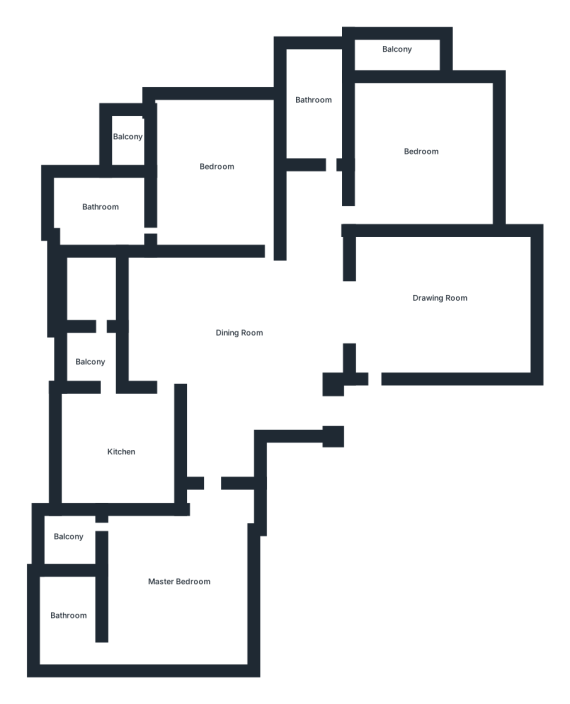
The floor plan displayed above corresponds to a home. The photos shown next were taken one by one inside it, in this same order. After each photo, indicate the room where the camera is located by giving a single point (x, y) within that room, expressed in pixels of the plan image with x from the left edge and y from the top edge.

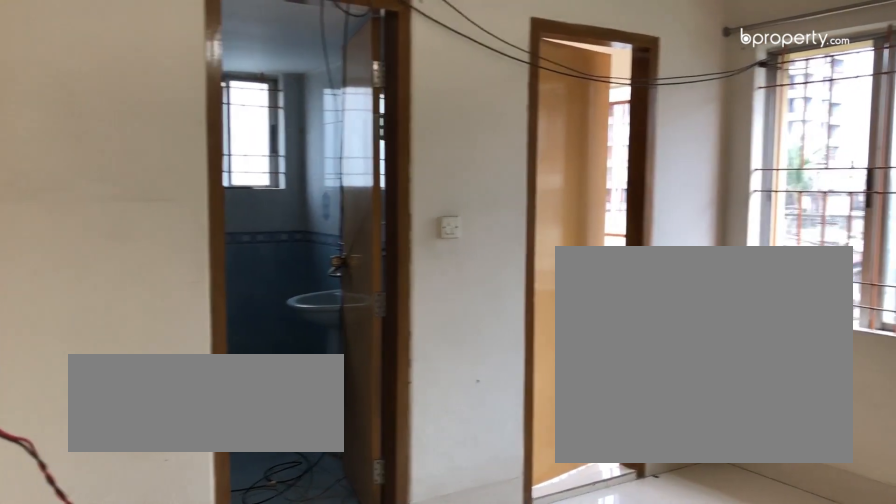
(218, 177)
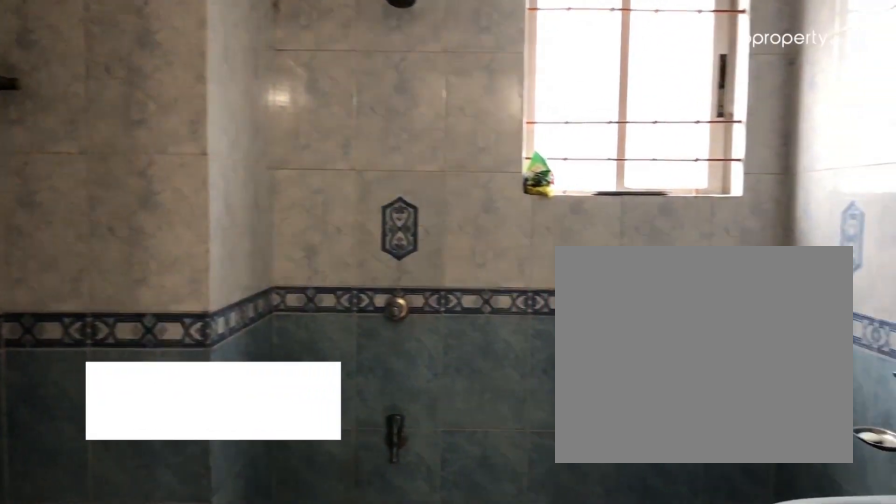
(100, 214)
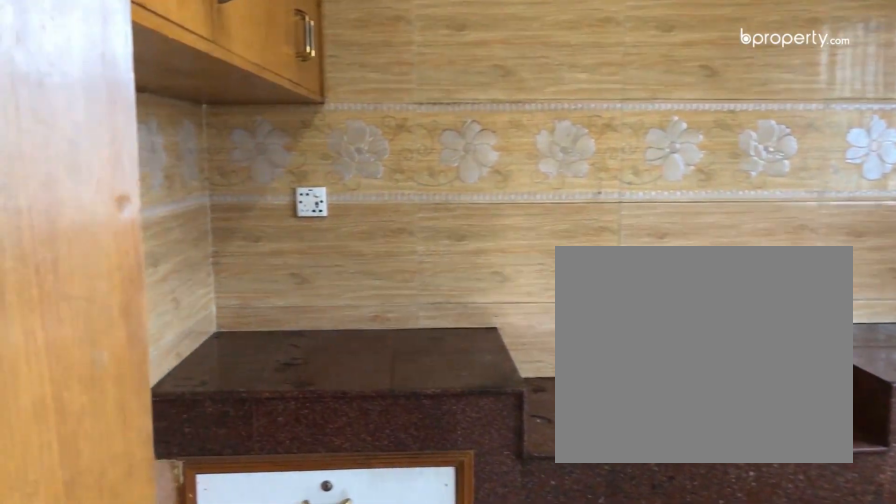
(117, 455)
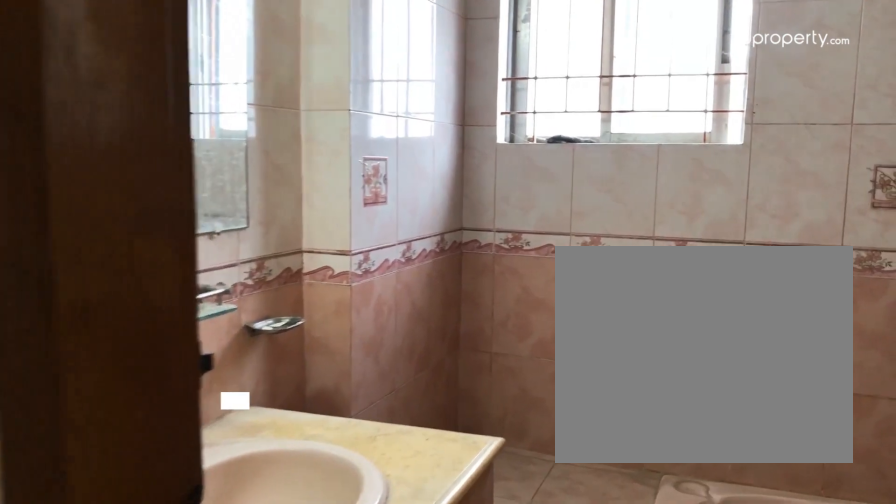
(70, 625)
